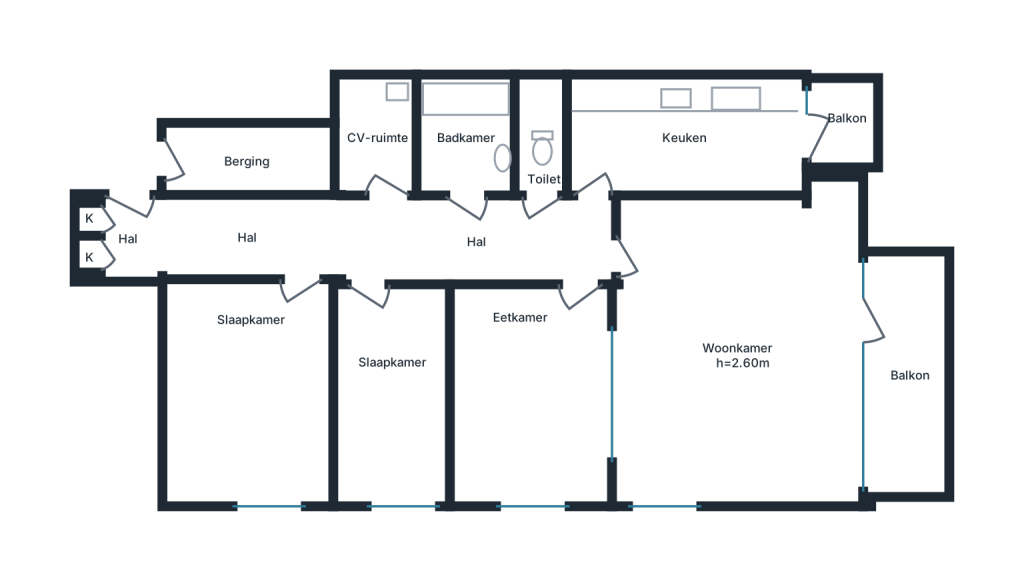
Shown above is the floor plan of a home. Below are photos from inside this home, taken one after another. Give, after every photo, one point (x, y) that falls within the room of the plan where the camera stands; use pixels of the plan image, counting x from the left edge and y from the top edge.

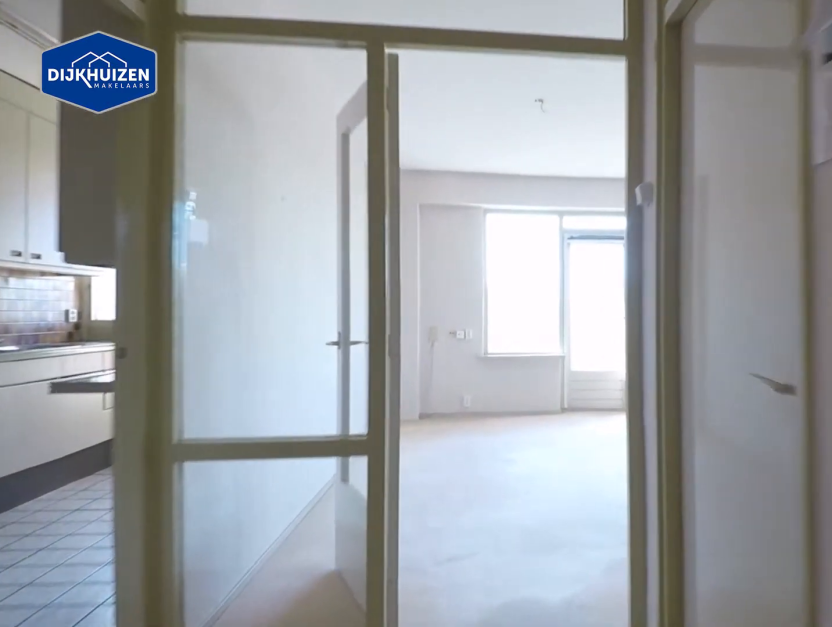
(370, 239)
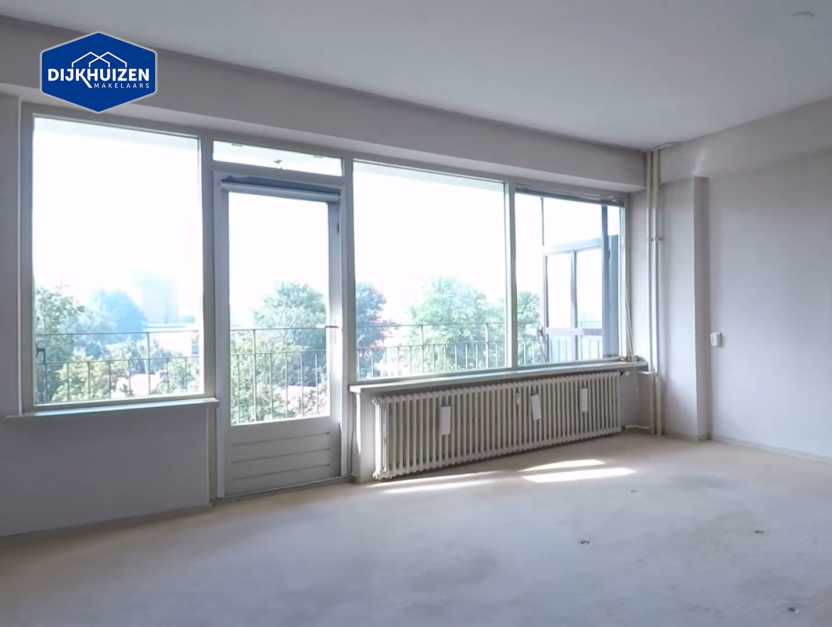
(738, 350)
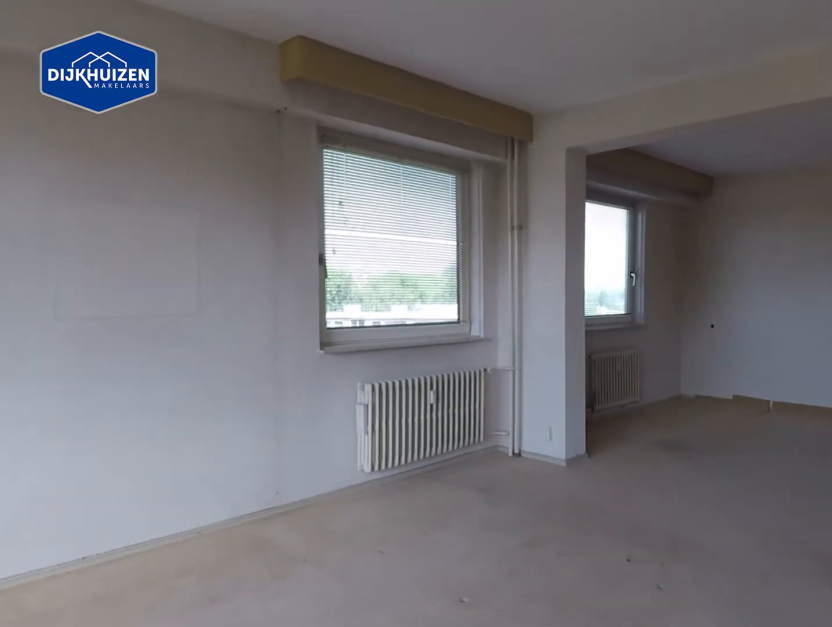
(738, 350)
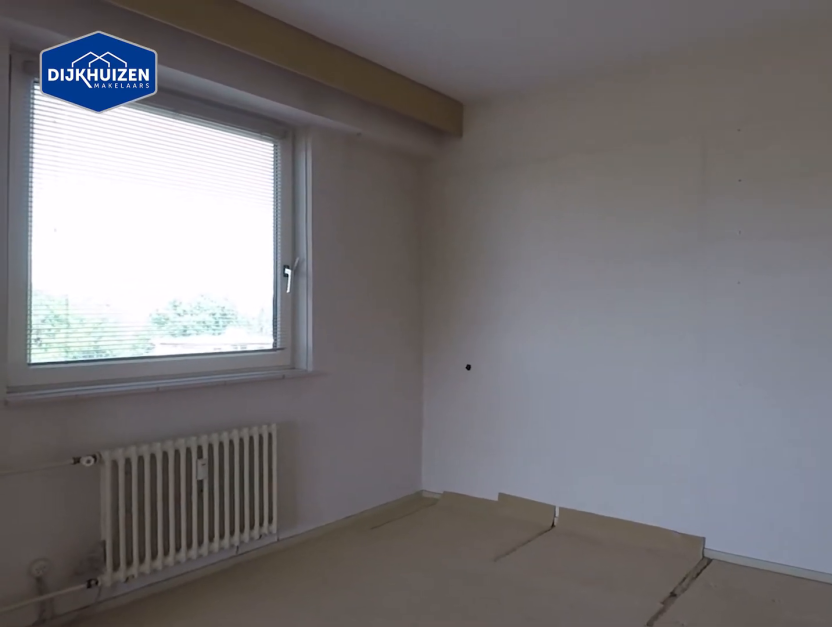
(531, 394)
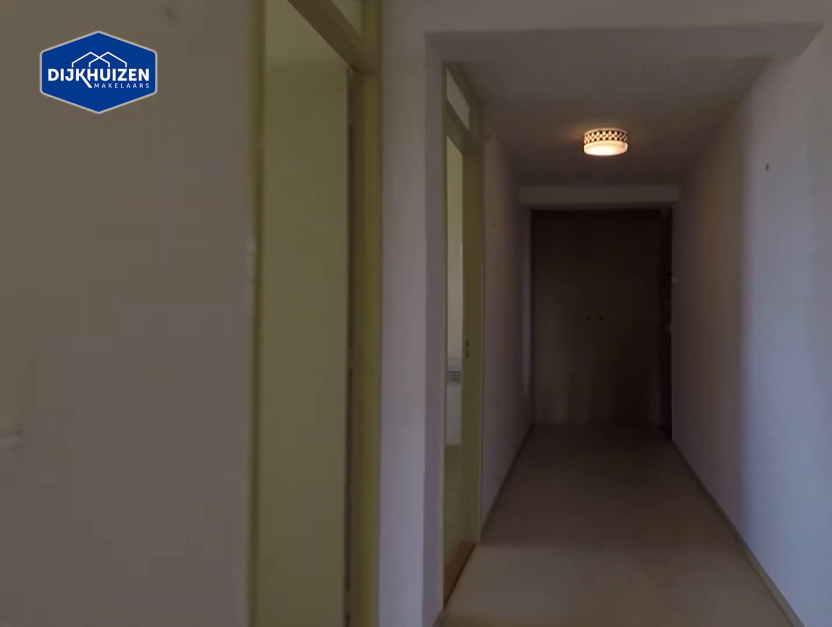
(370, 239)
